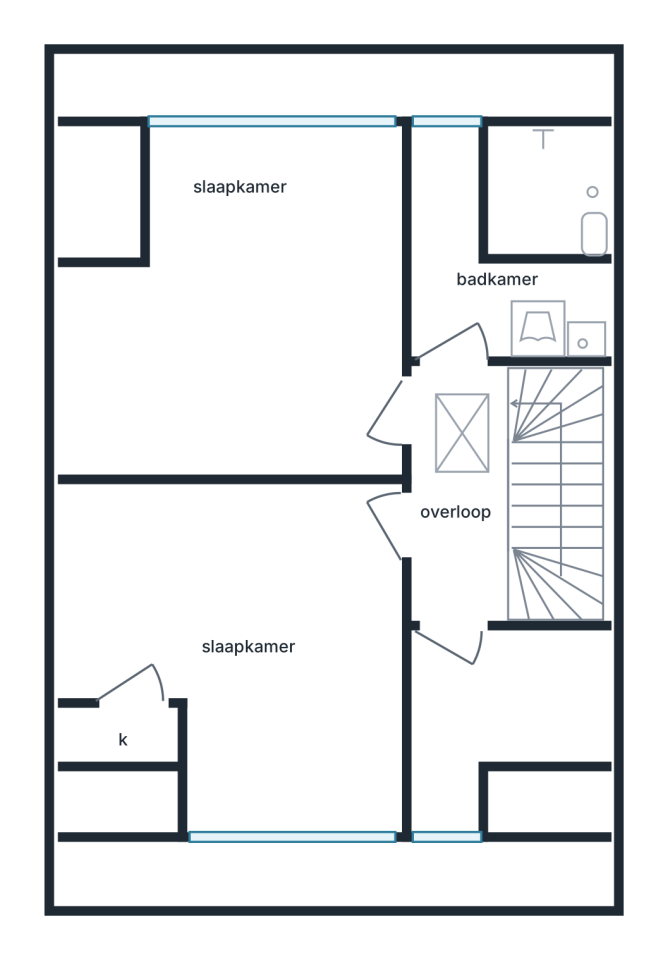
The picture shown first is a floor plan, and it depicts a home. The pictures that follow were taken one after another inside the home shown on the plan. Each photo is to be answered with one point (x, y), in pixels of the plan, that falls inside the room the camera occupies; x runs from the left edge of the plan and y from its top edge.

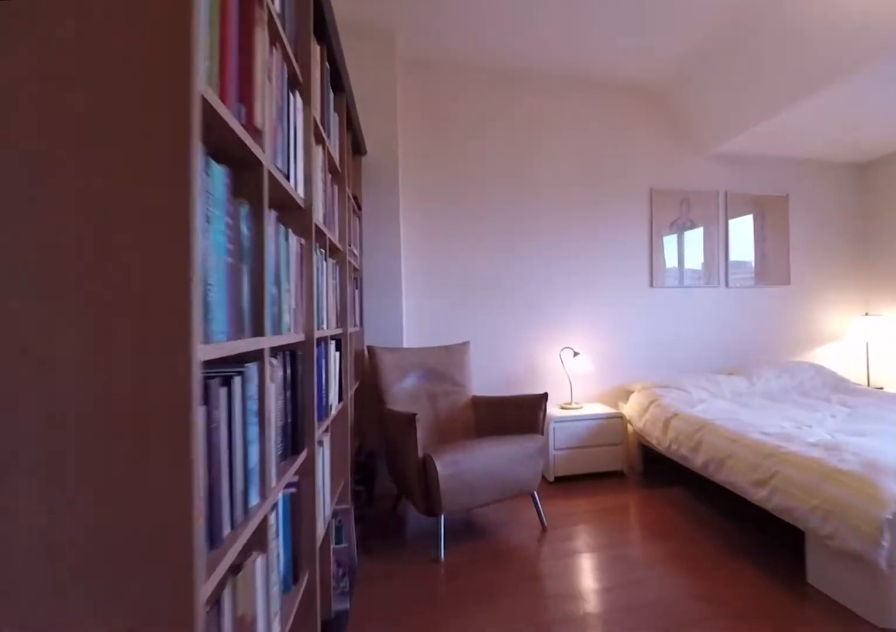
(235, 315)
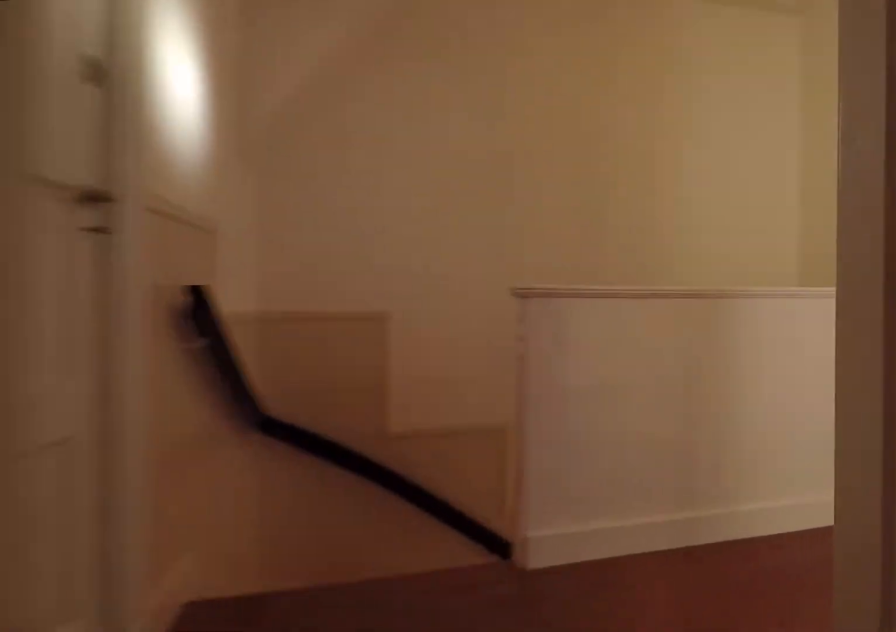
(235, 315)
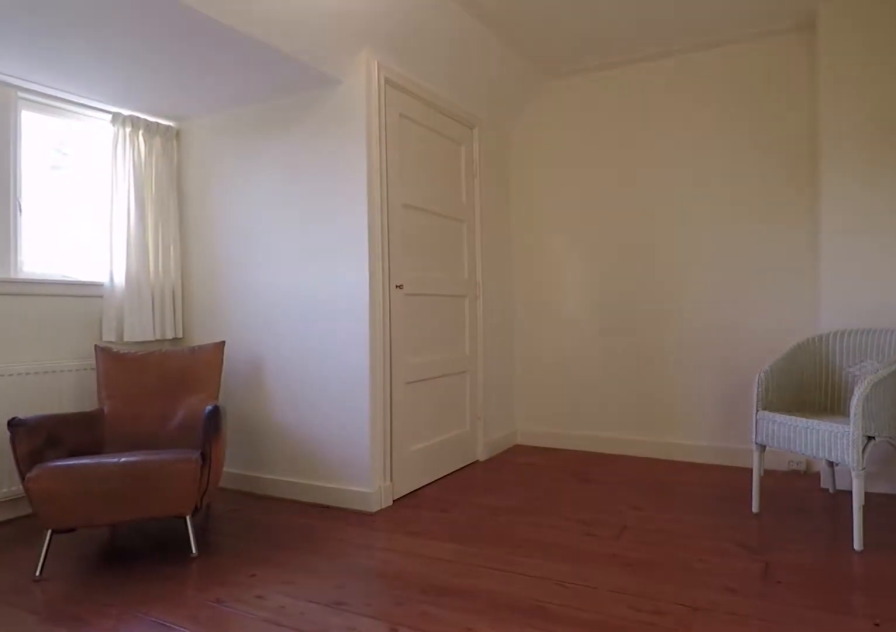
(258, 650)
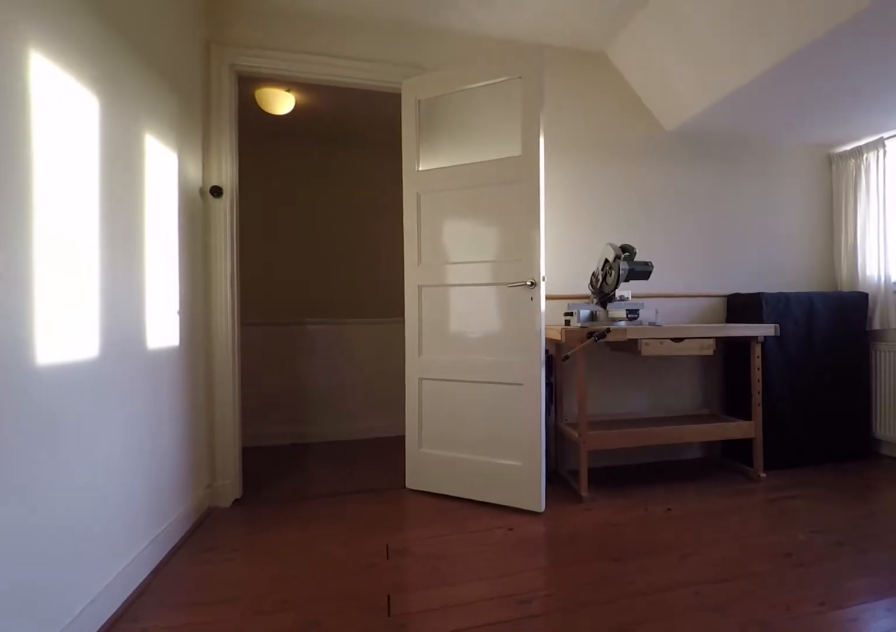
(258, 650)
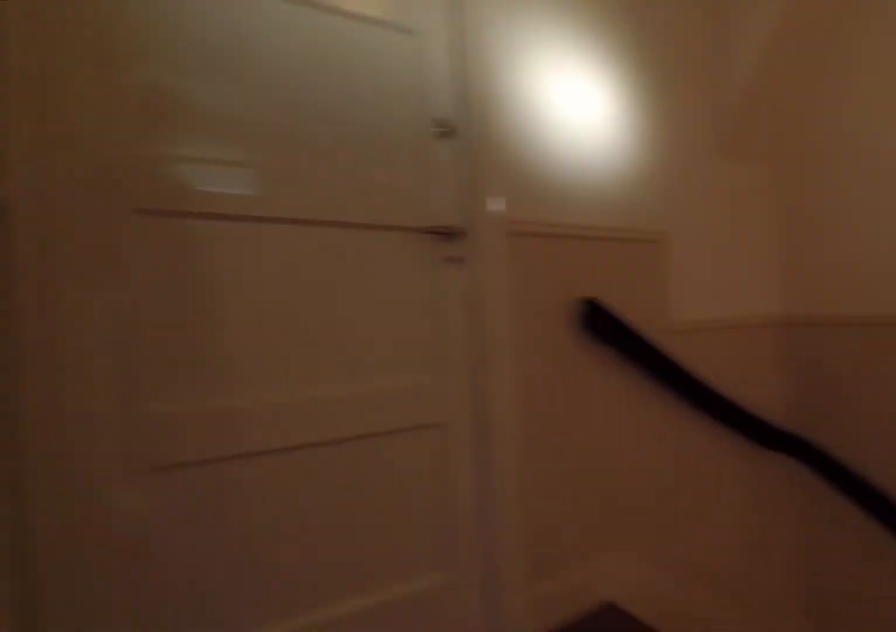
(459, 496)
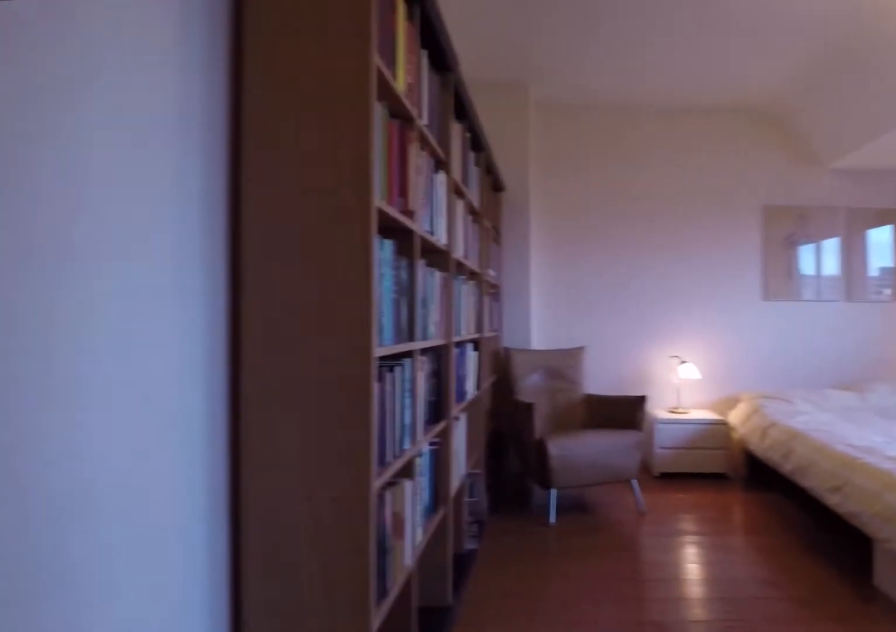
(234, 315)
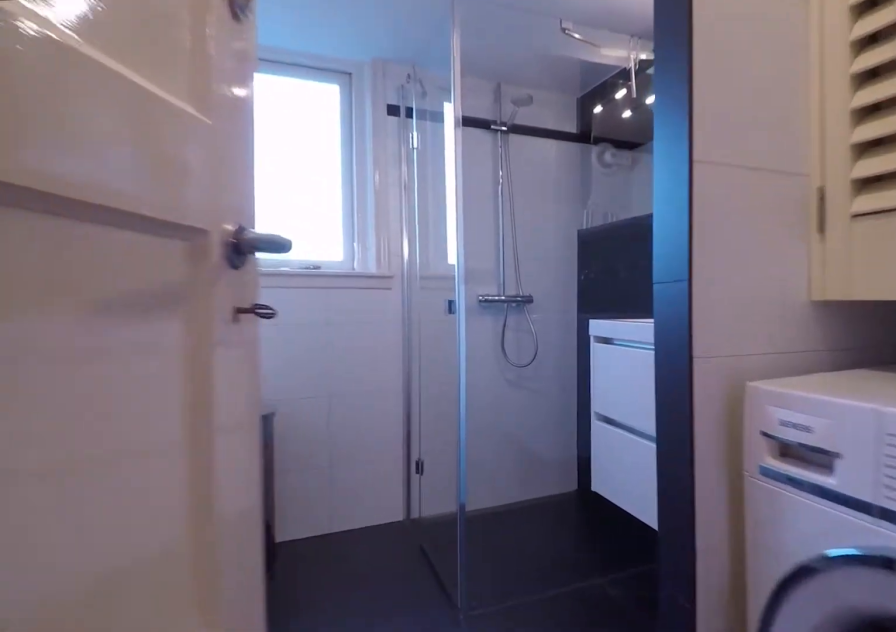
(487, 273)
